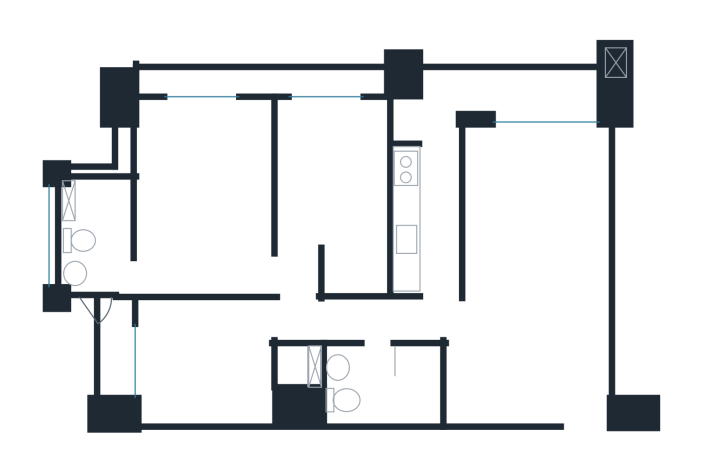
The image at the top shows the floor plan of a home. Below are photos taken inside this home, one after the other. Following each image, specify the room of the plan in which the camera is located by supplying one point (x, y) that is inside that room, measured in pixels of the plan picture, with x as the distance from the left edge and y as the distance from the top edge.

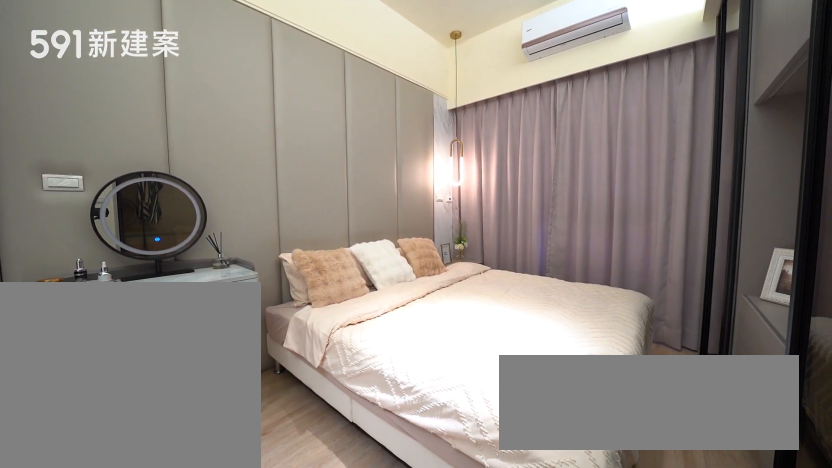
(201, 194)
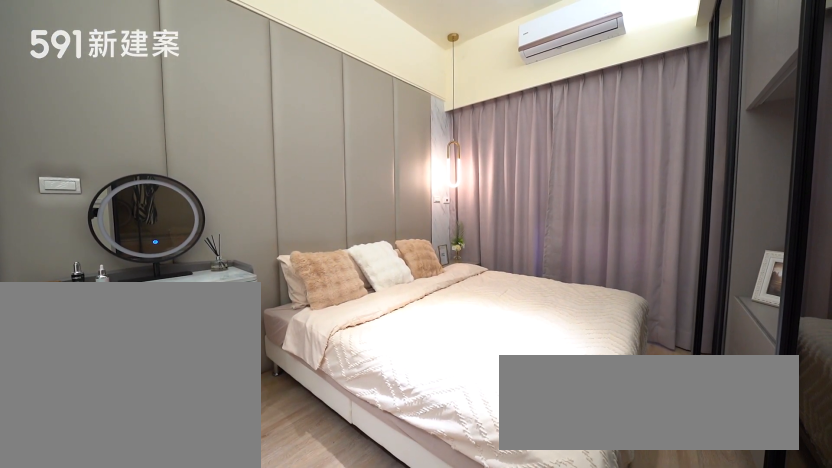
(201, 194)
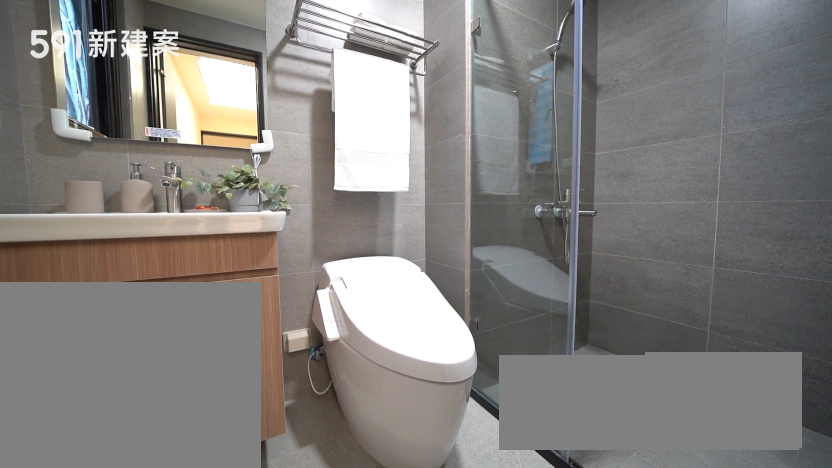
(95, 234)
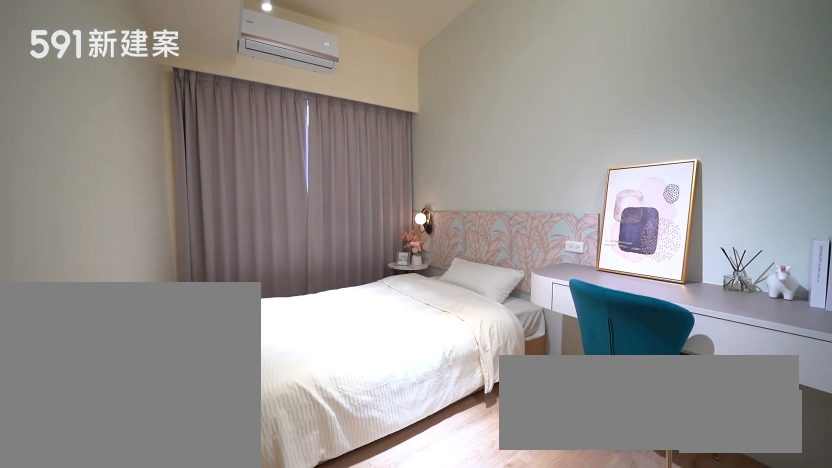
(333, 196)
